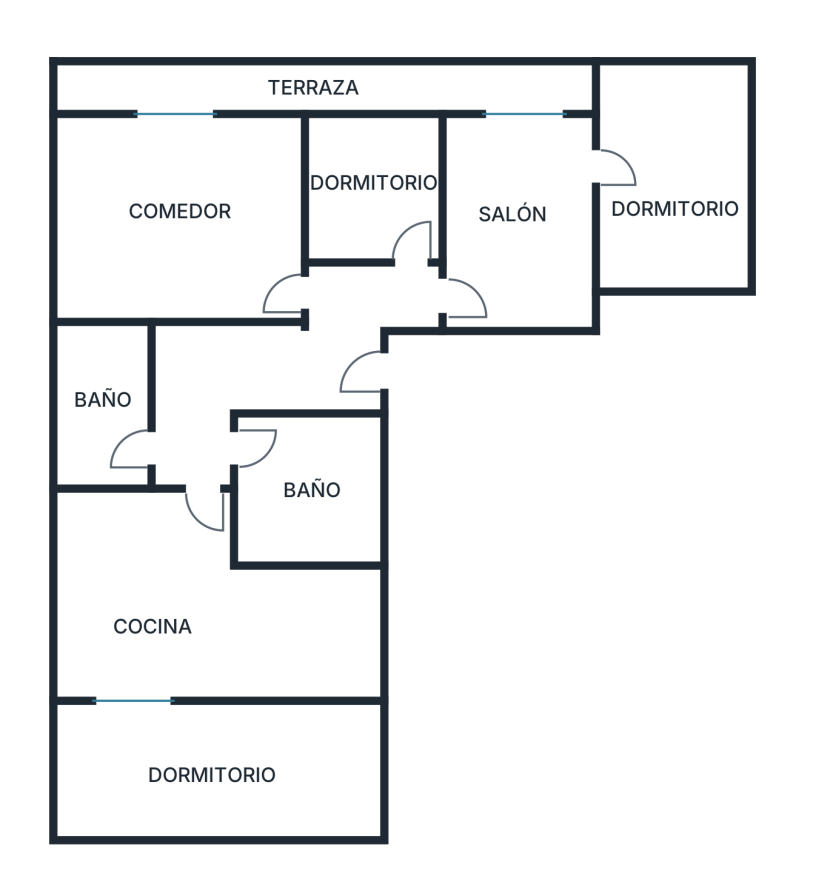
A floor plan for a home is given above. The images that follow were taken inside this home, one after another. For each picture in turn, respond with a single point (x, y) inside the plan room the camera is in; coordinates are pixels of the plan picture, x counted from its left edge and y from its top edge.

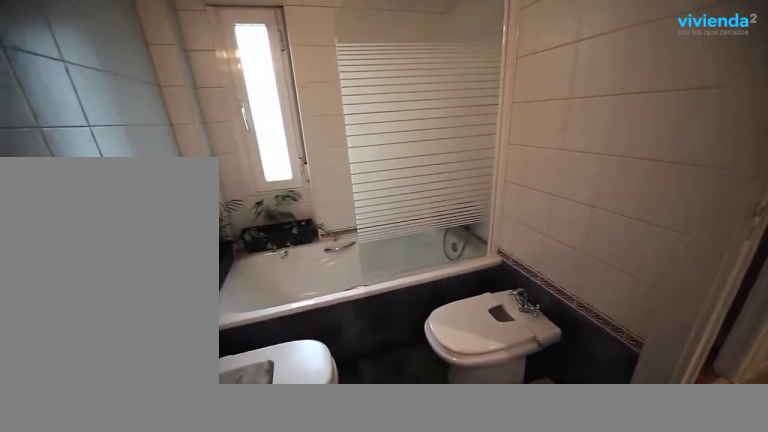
(346, 491)
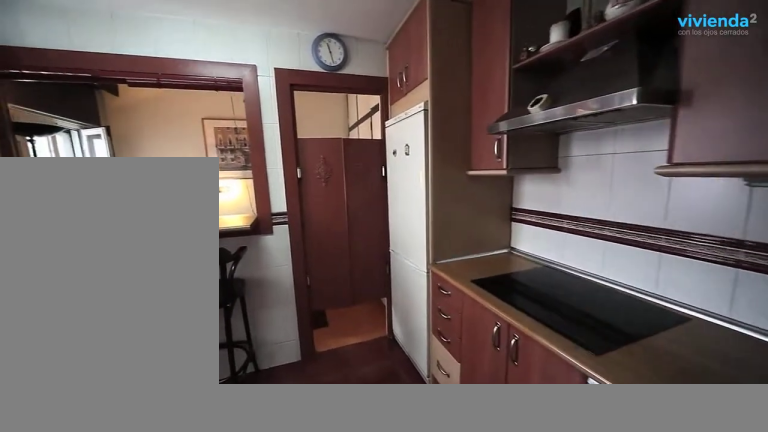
(104, 572)
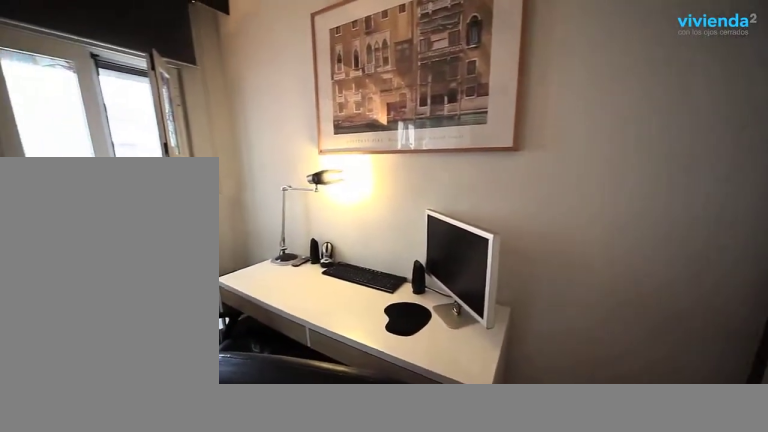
(115, 775)
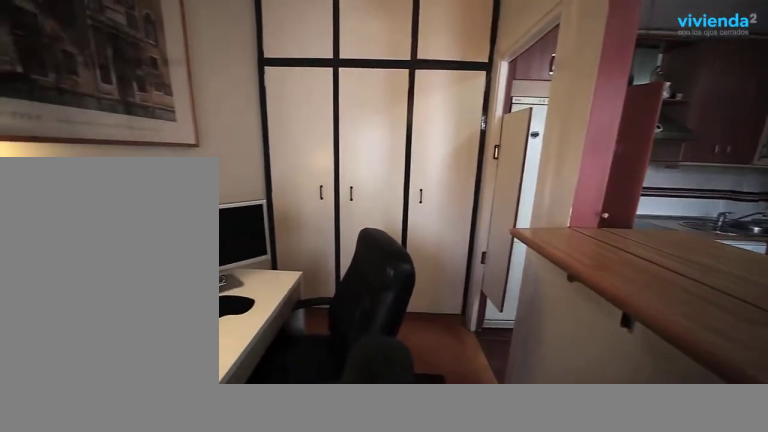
(115, 777)
